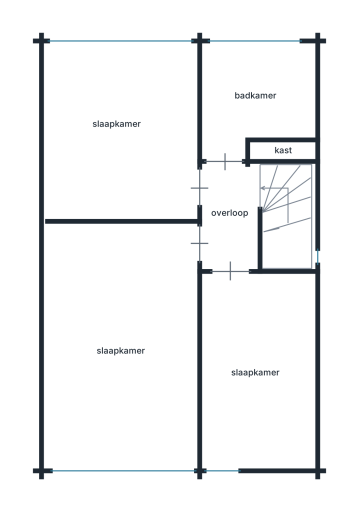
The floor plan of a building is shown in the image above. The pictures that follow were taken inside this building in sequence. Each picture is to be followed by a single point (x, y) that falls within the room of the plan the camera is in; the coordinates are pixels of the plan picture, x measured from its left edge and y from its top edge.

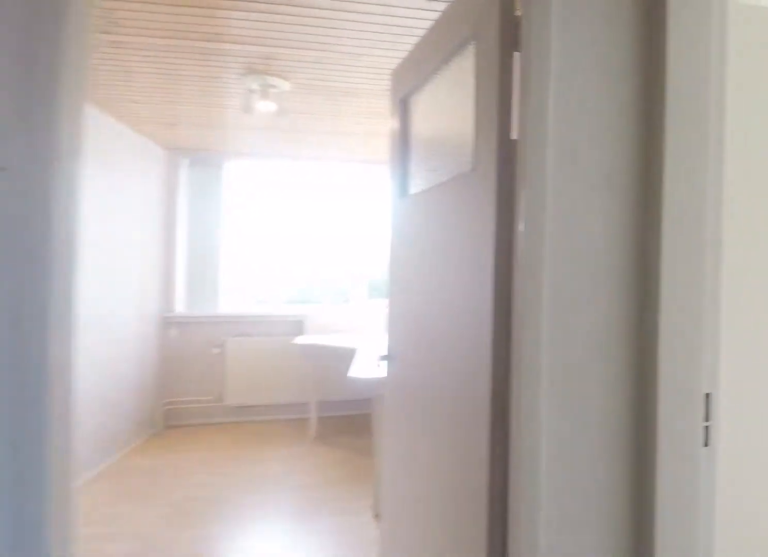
(230, 216)
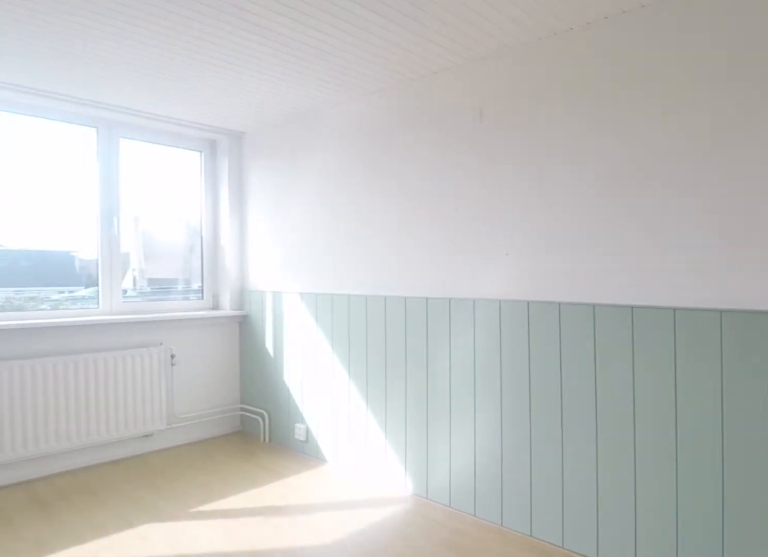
(125, 345)
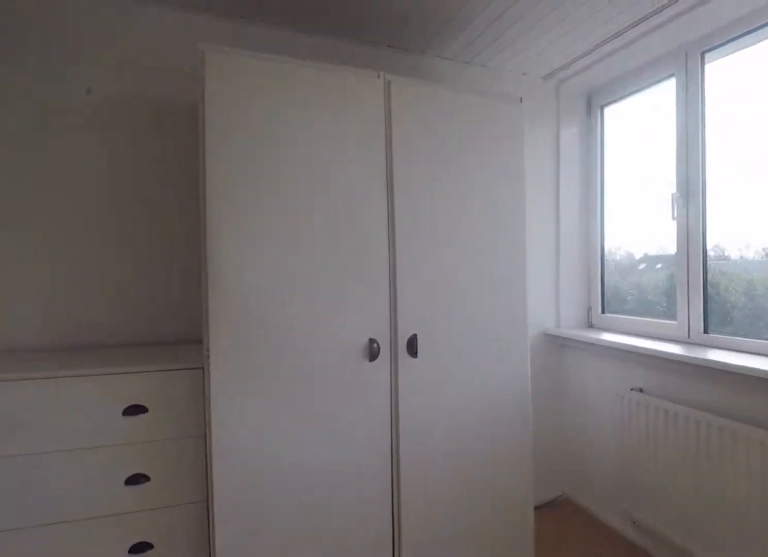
(125, 345)
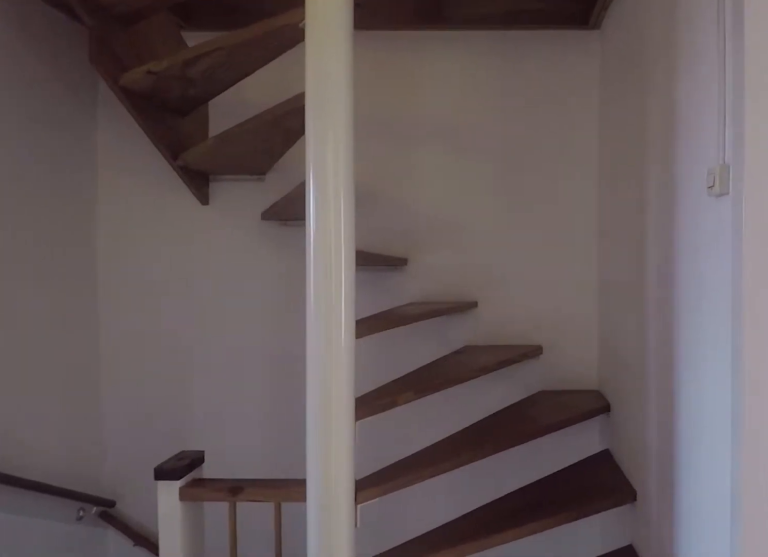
(229, 216)
